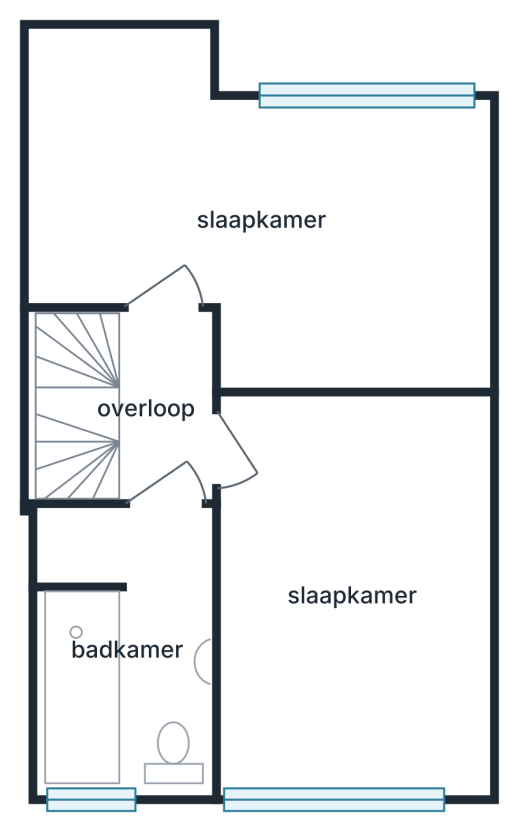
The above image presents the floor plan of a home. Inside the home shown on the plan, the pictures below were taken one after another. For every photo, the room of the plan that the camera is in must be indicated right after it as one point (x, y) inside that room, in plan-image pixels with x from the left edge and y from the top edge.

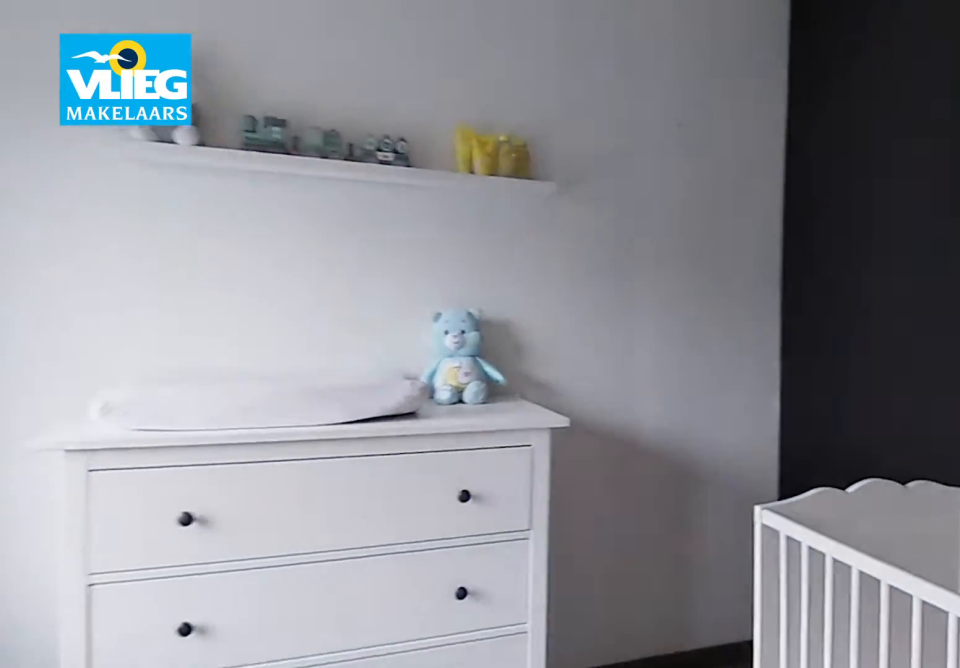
(87, 167)
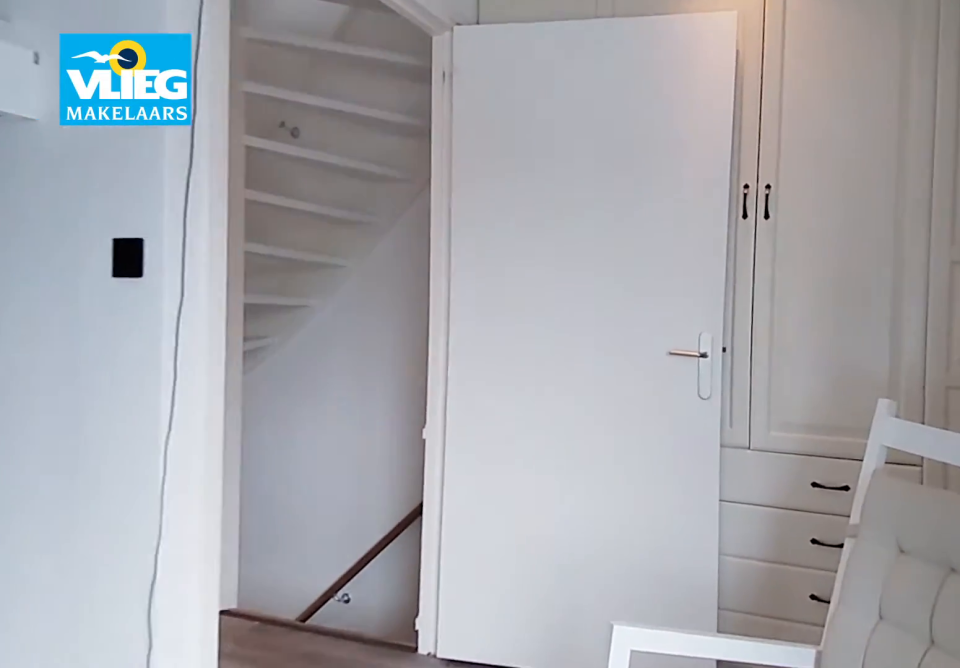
(87, 167)
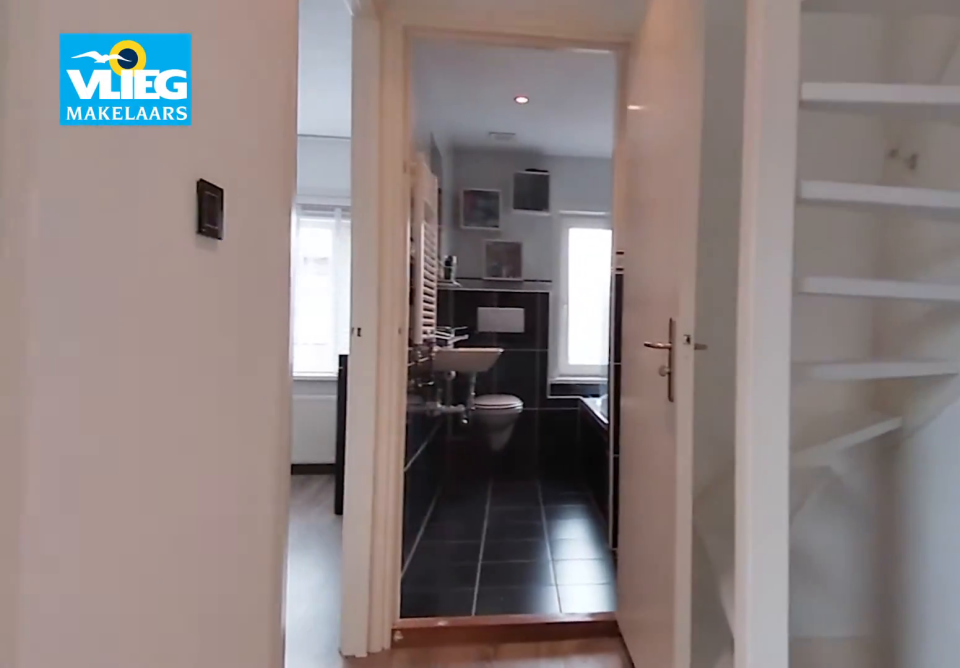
(158, 431)
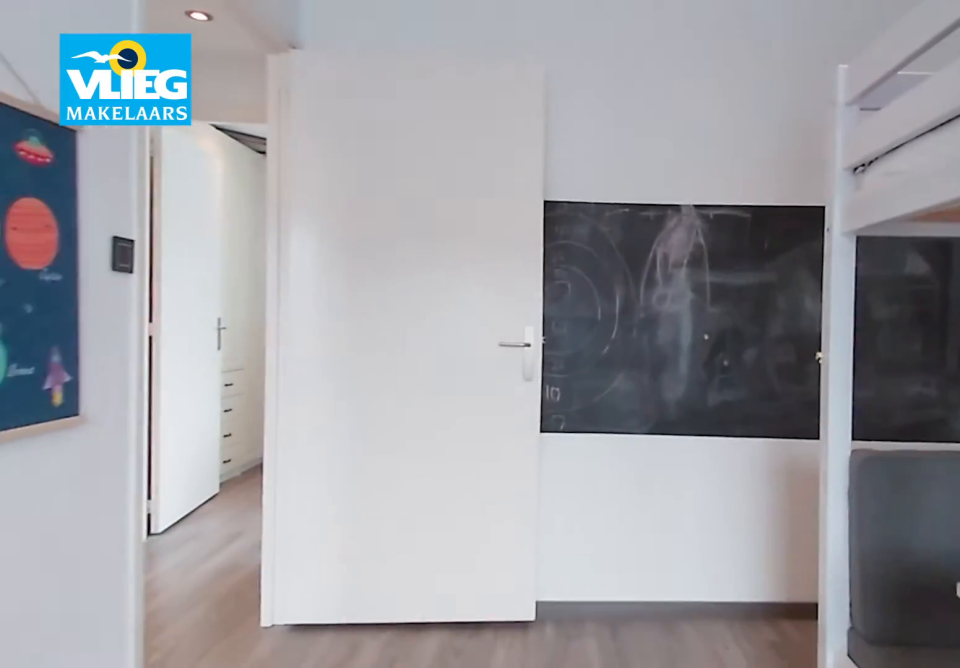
(270, 706)
